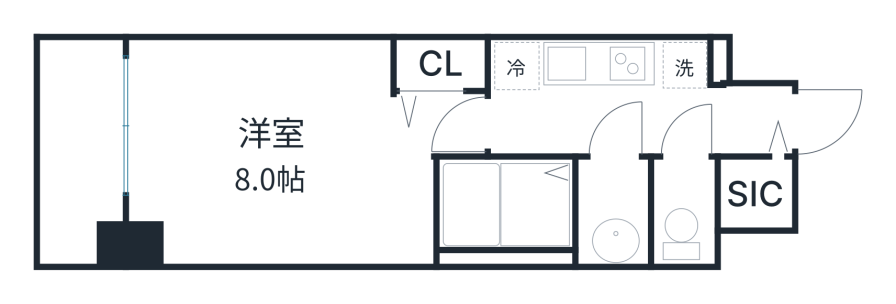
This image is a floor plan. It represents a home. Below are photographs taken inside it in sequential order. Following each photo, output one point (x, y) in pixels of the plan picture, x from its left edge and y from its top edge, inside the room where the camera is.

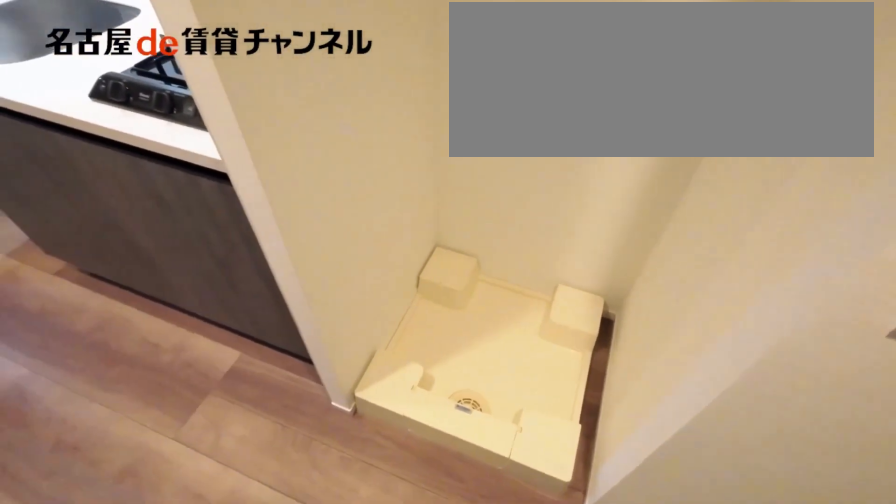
(693, 62)
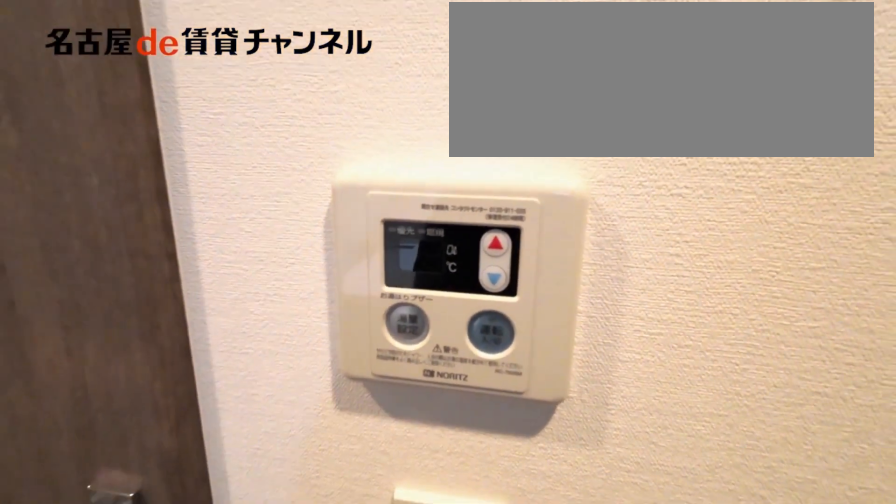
(602, 121)
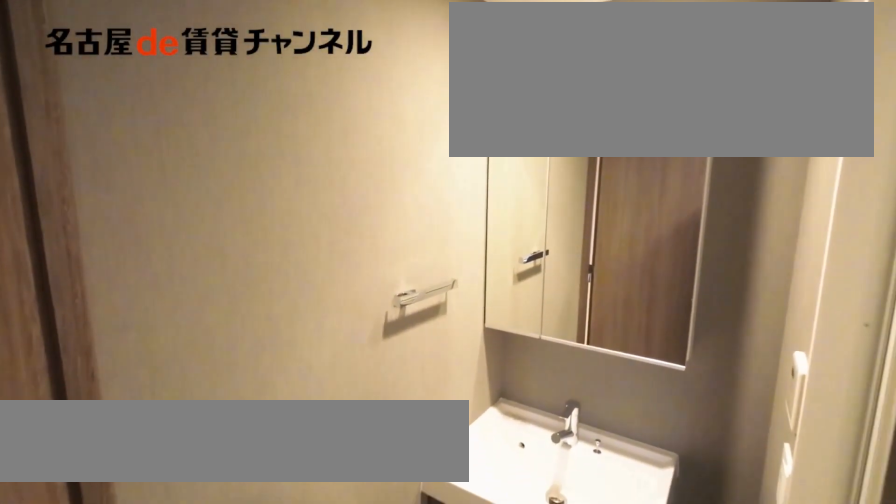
(612, 209)
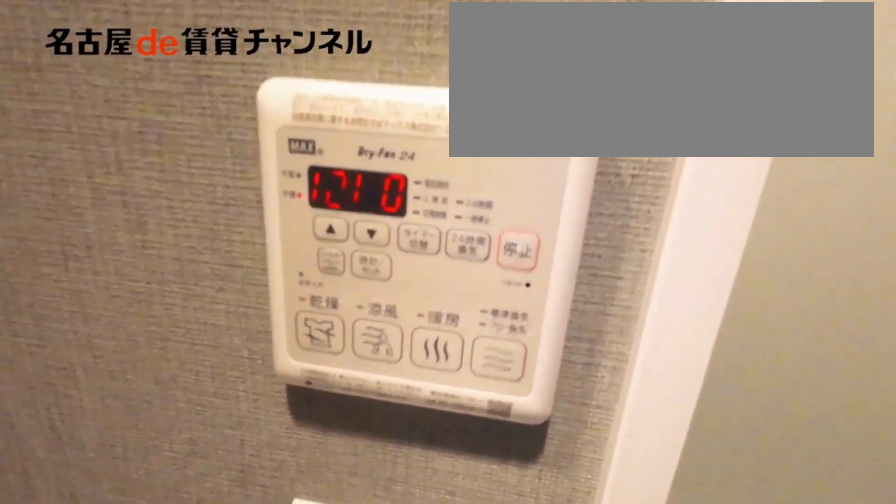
(612, 209)
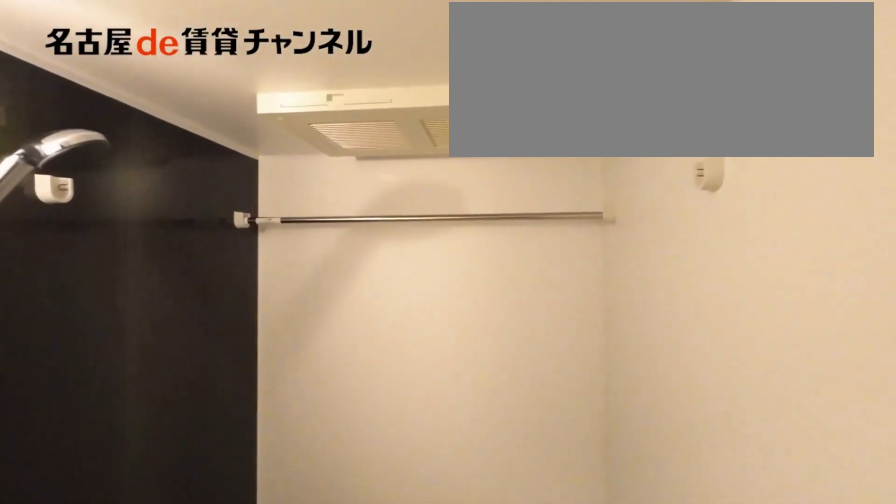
(508, 204)
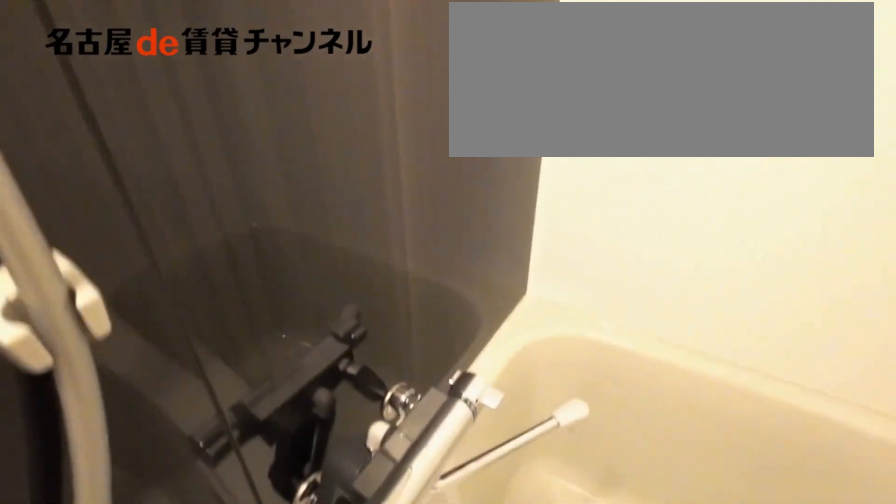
(508, 204)
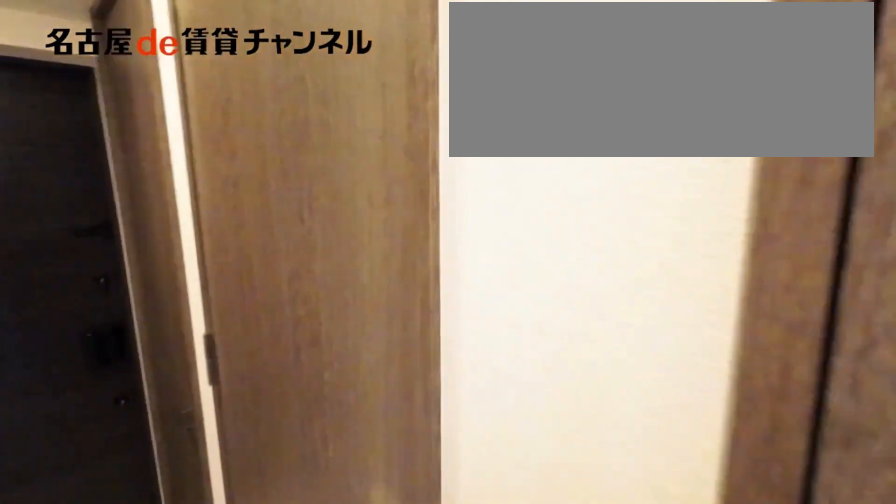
(604, 123)
